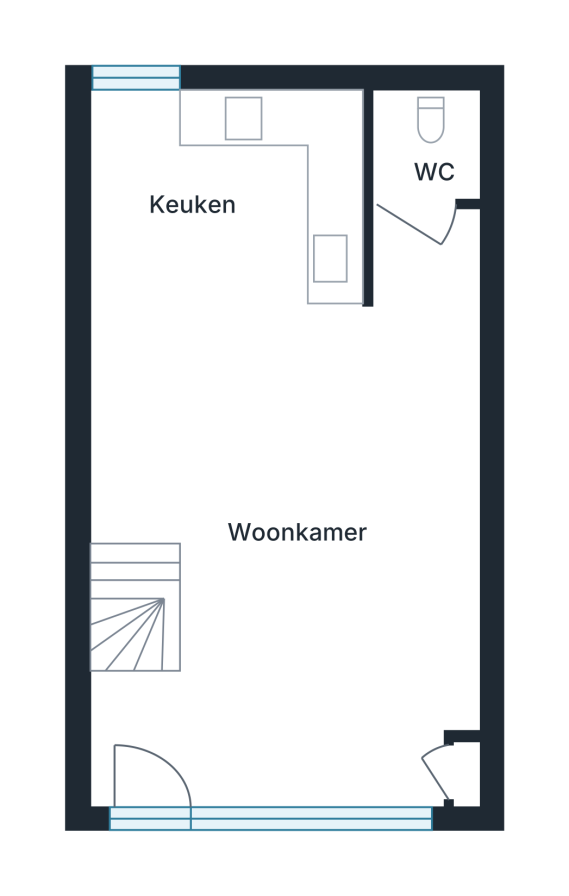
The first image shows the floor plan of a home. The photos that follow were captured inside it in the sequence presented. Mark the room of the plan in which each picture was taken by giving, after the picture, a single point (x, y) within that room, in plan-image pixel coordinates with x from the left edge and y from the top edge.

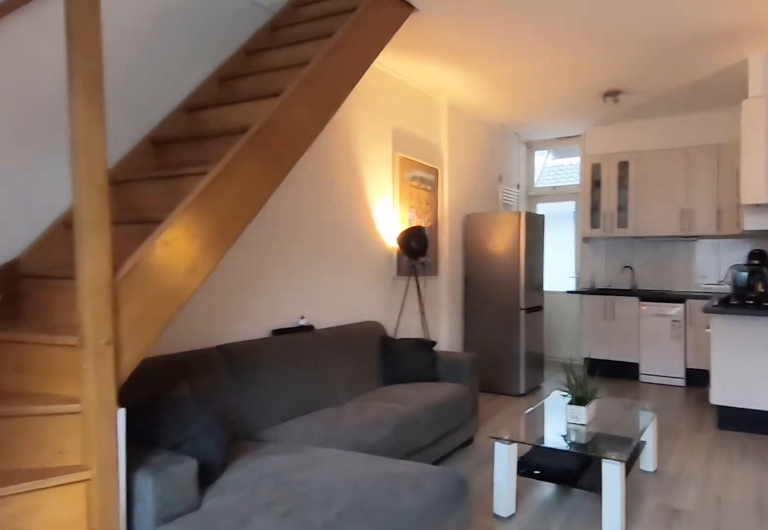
(218, 561)
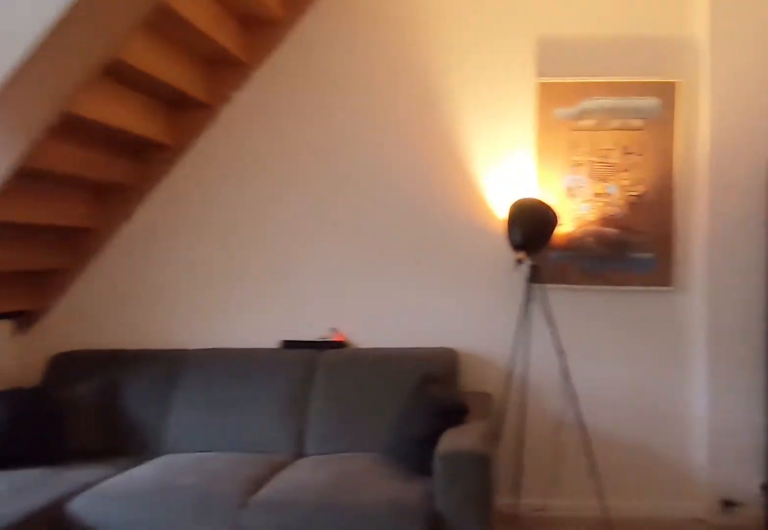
(218, 561)
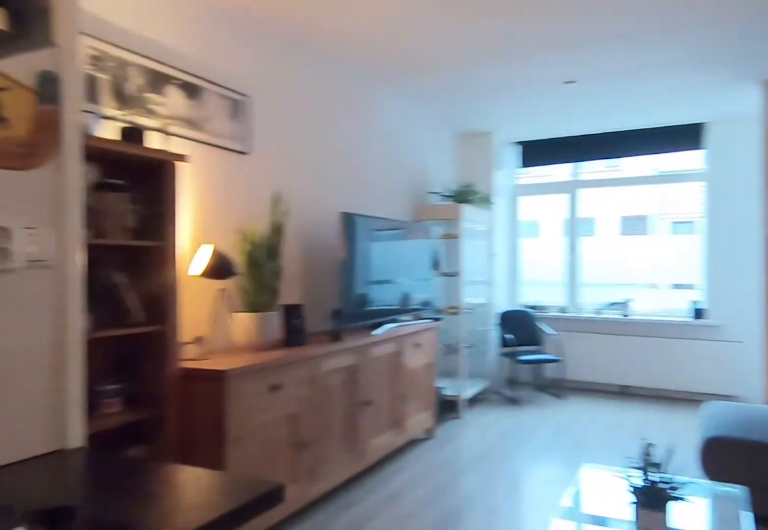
(222, 197)
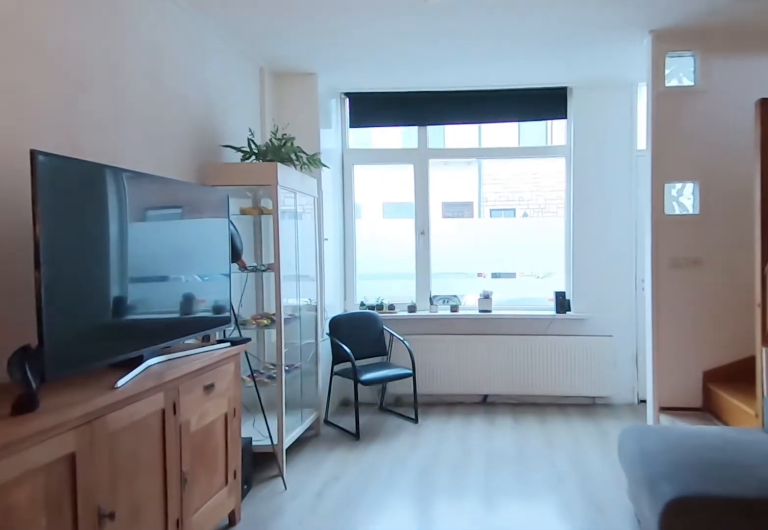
(217, 561)
